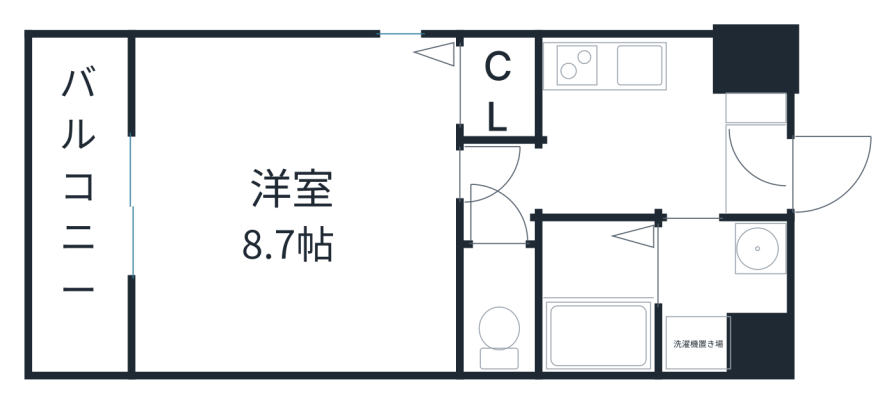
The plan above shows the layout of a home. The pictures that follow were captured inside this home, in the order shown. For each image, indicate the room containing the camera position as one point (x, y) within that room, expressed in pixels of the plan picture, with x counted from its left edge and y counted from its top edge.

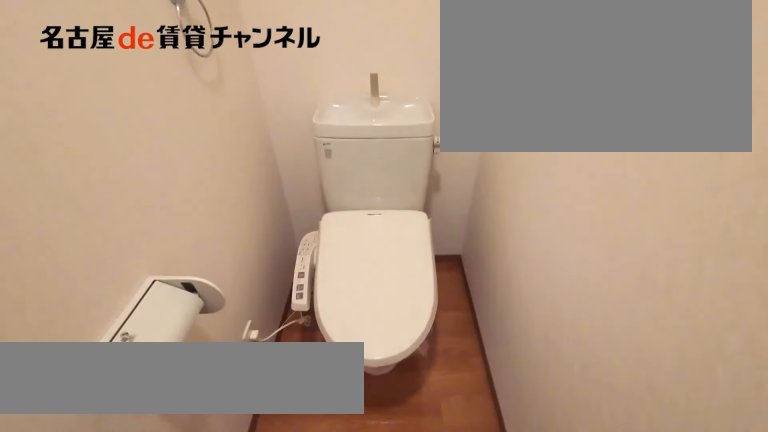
(500, 309)
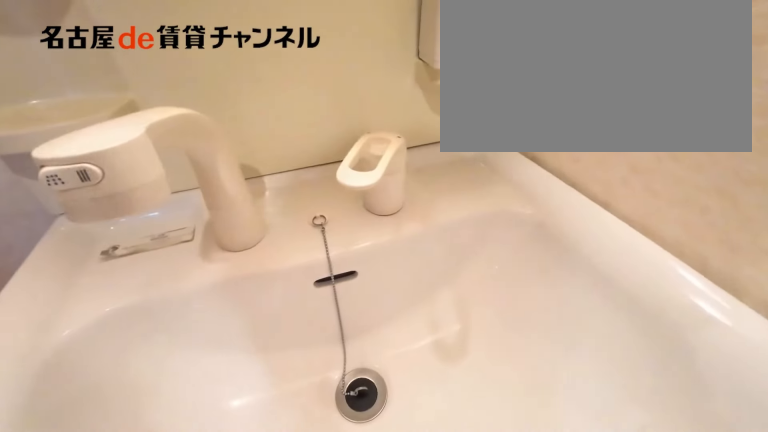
(724, 295)
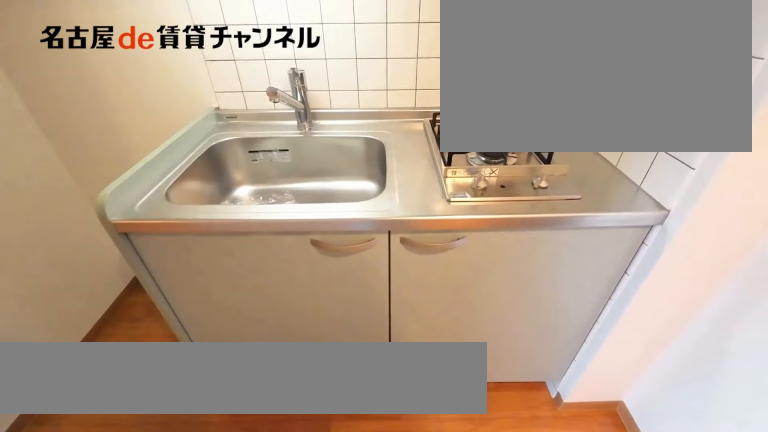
(625, 64)
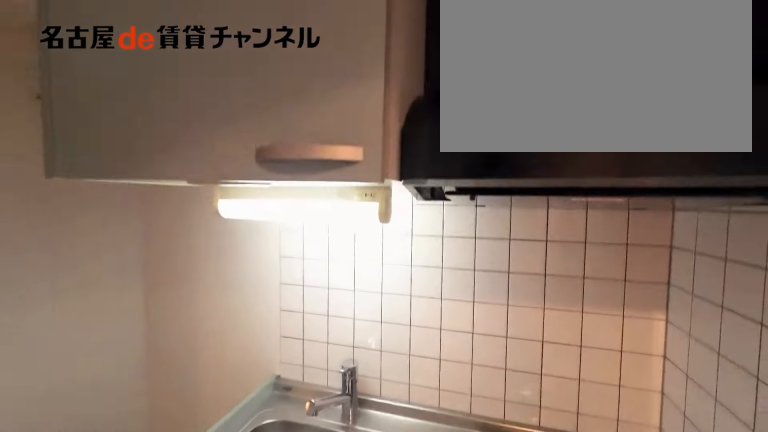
(625, 65)
